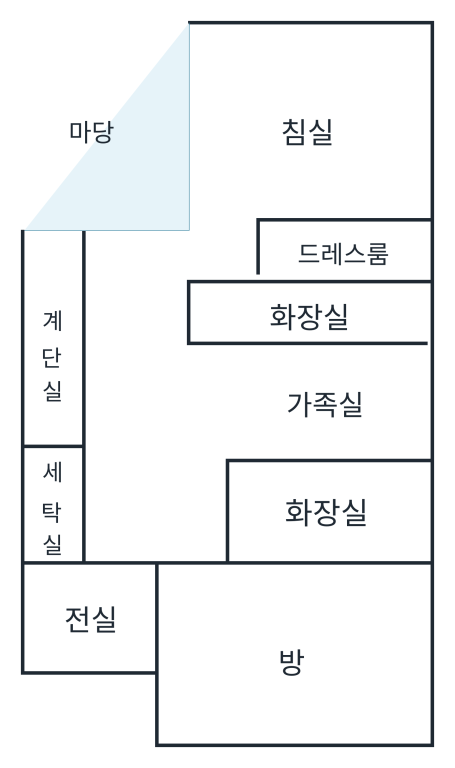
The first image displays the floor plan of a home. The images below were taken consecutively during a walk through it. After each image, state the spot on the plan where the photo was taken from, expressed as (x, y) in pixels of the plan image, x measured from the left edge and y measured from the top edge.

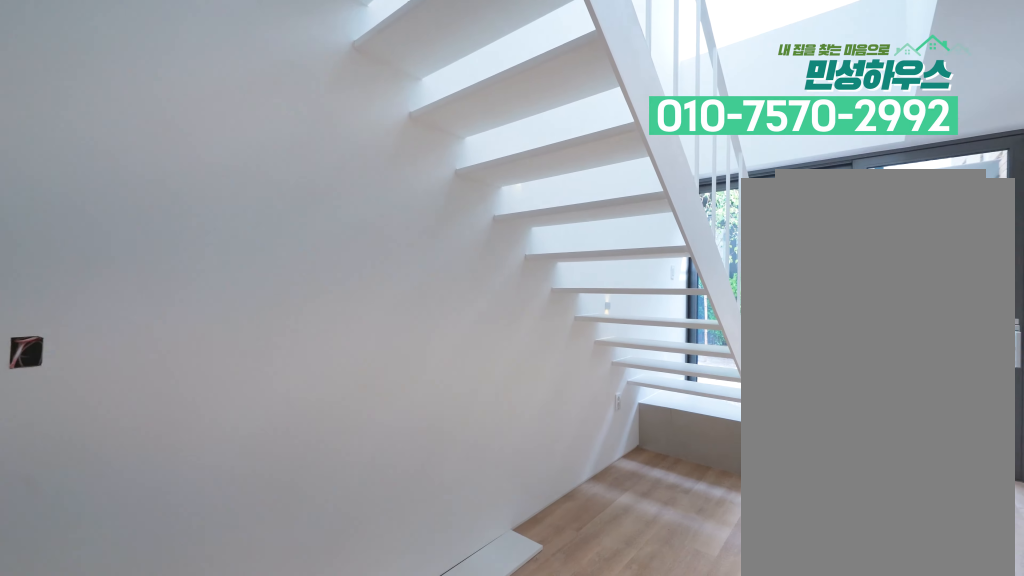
(101, 519)
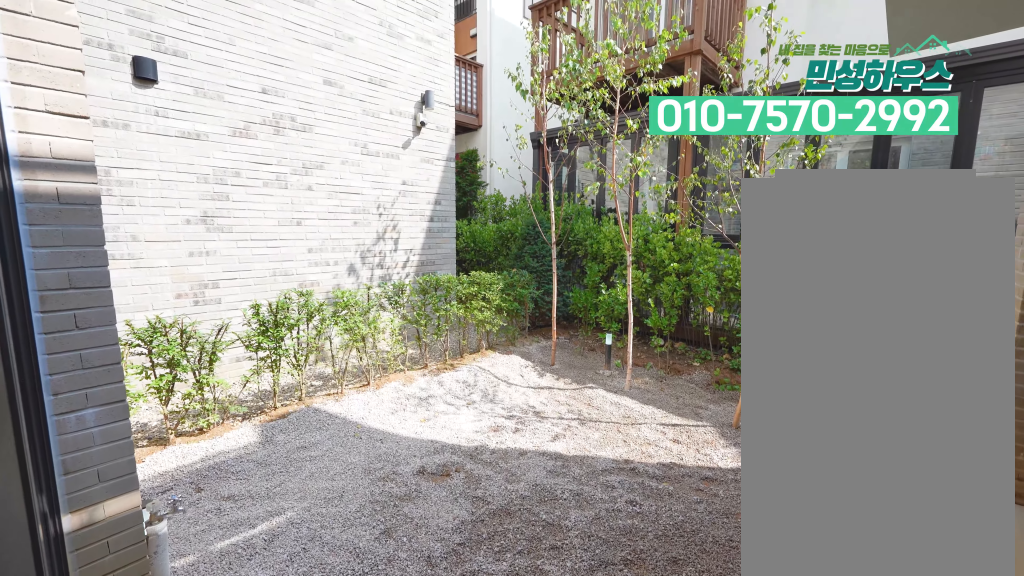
(155, 264)
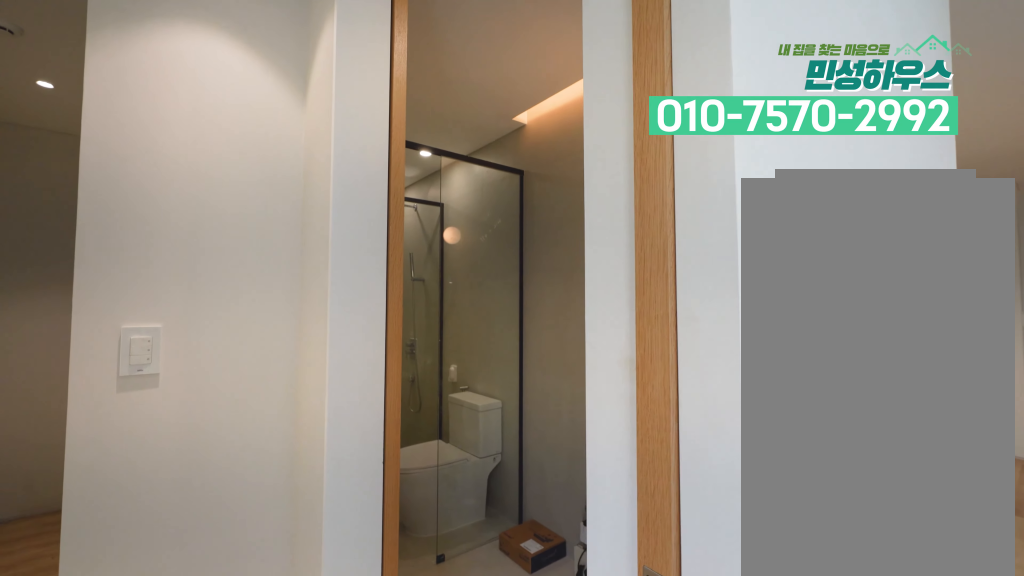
(188, 267)
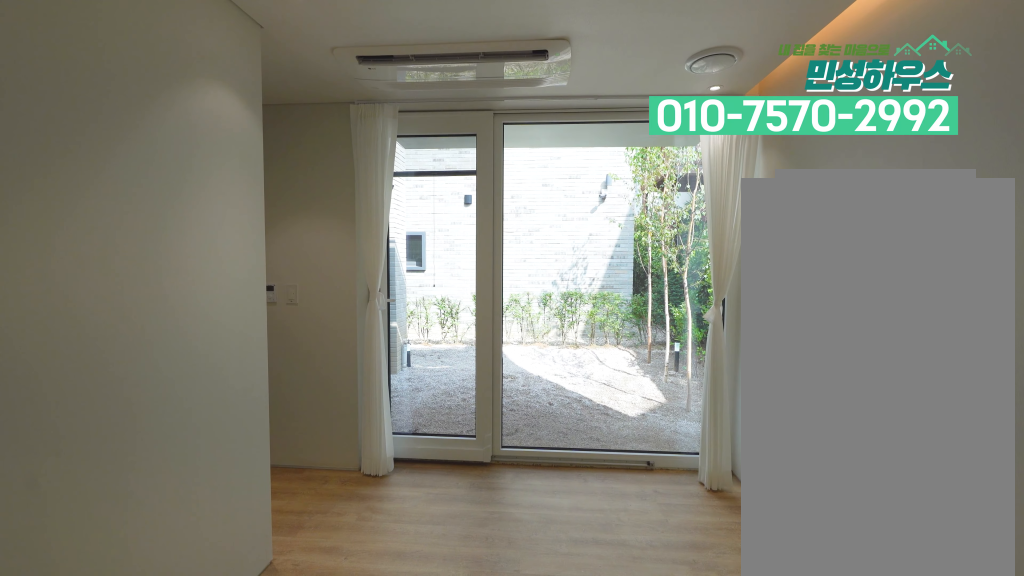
(402, 90)
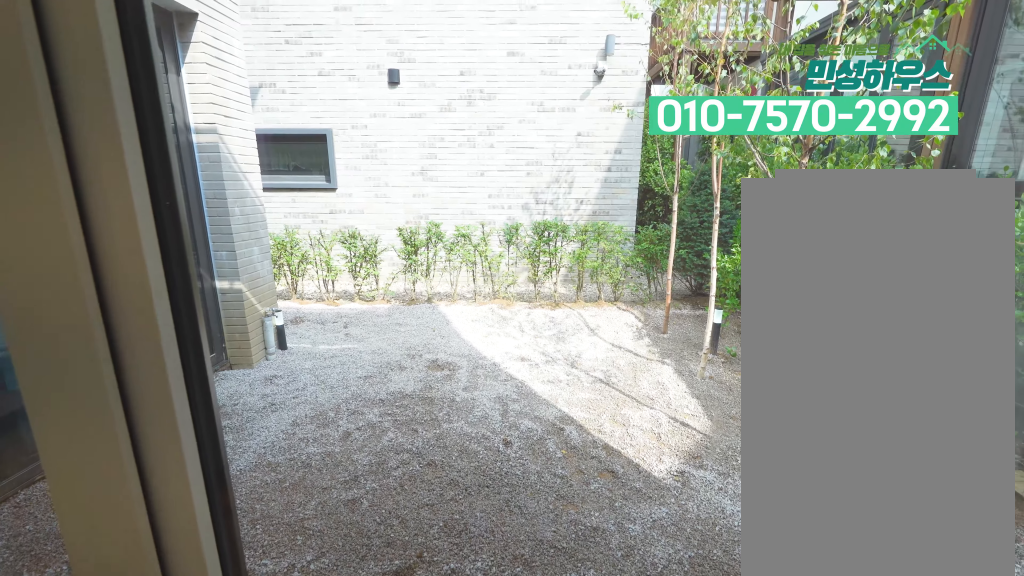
(225, 90)
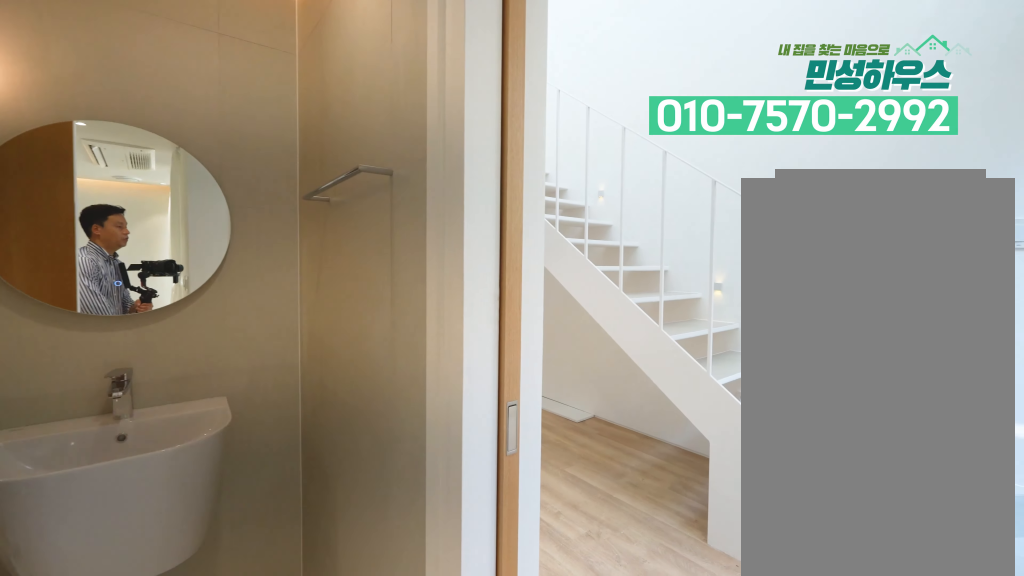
(221, 255)
